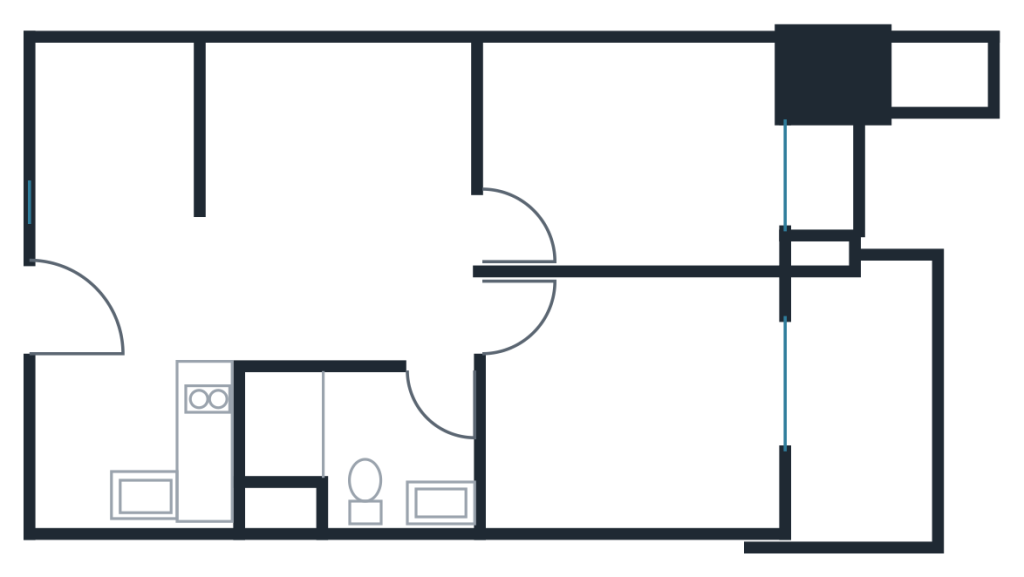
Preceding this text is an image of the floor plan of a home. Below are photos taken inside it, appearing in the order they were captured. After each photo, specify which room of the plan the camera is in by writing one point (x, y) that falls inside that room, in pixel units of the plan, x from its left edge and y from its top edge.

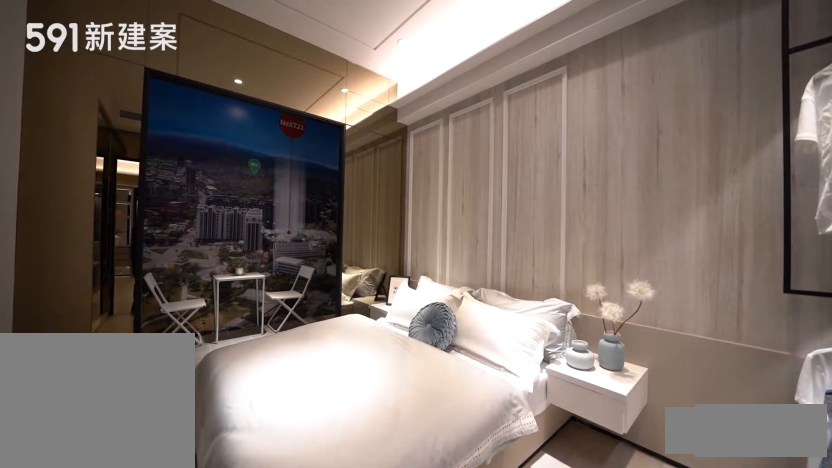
(644, 407)
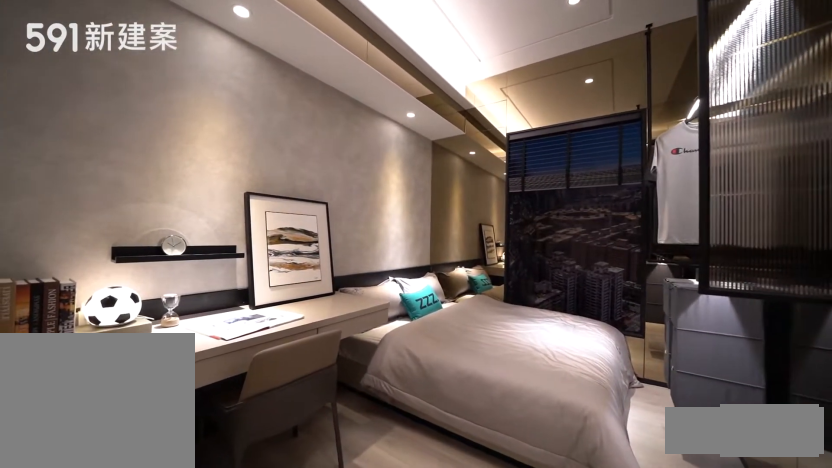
(643, 153)
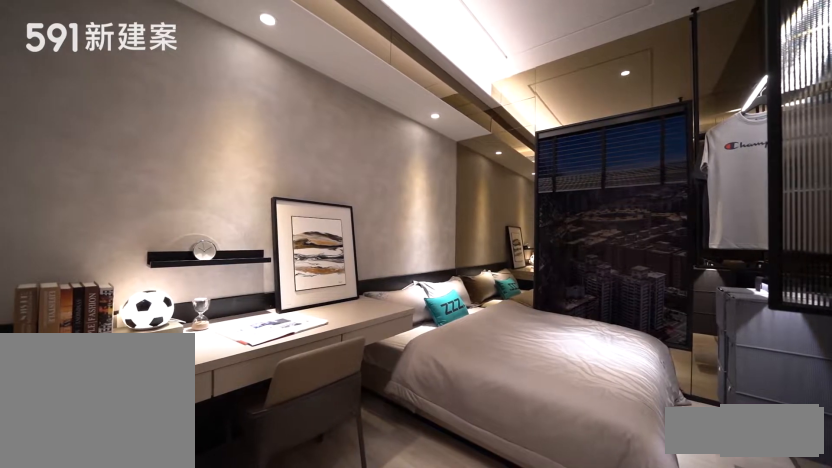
(643, 153)
